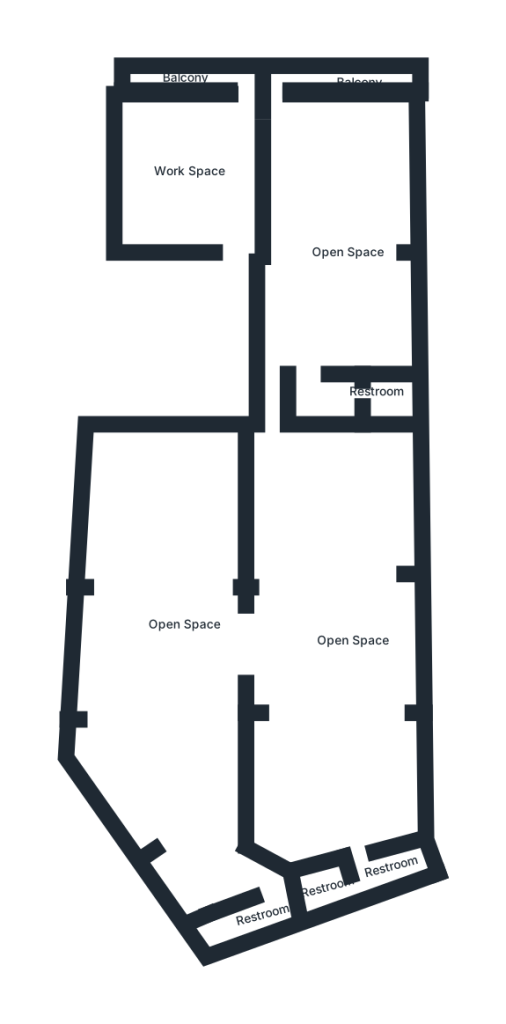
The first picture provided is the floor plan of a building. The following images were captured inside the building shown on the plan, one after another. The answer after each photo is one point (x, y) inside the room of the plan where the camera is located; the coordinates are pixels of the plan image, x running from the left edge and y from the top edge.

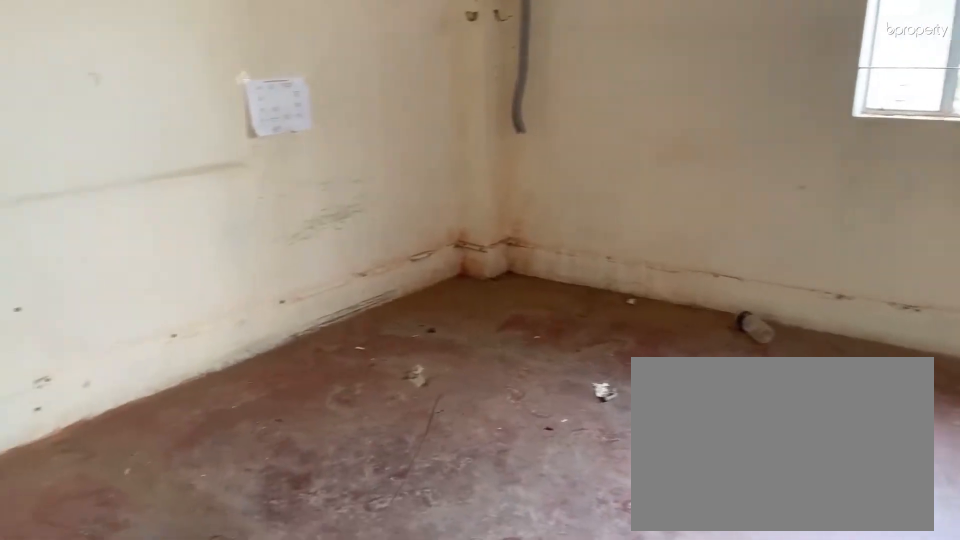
(202, 156)
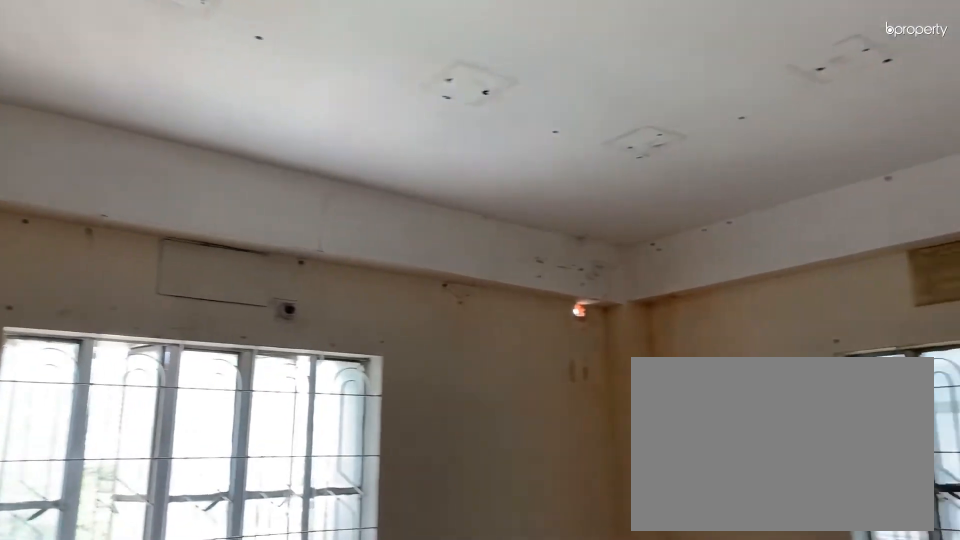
(202, 156)
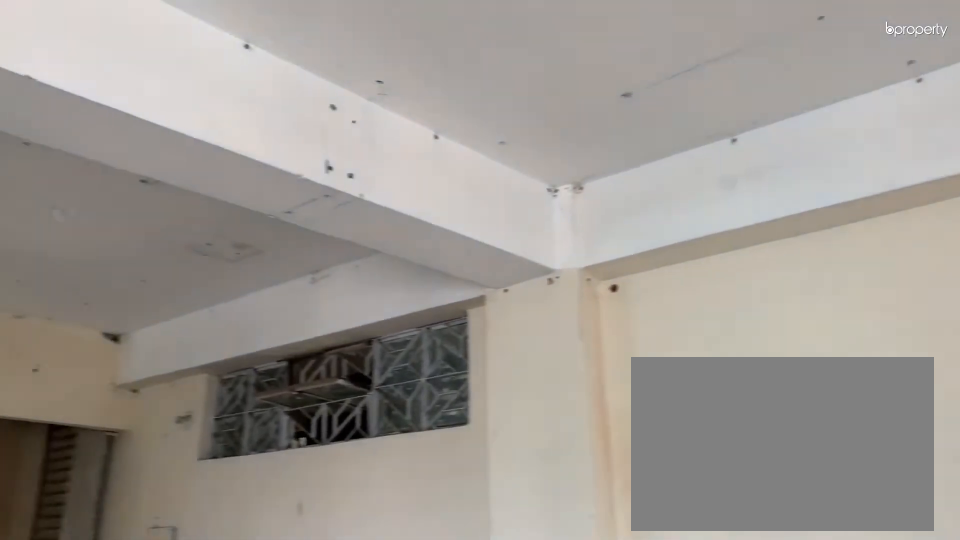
(336, 238)
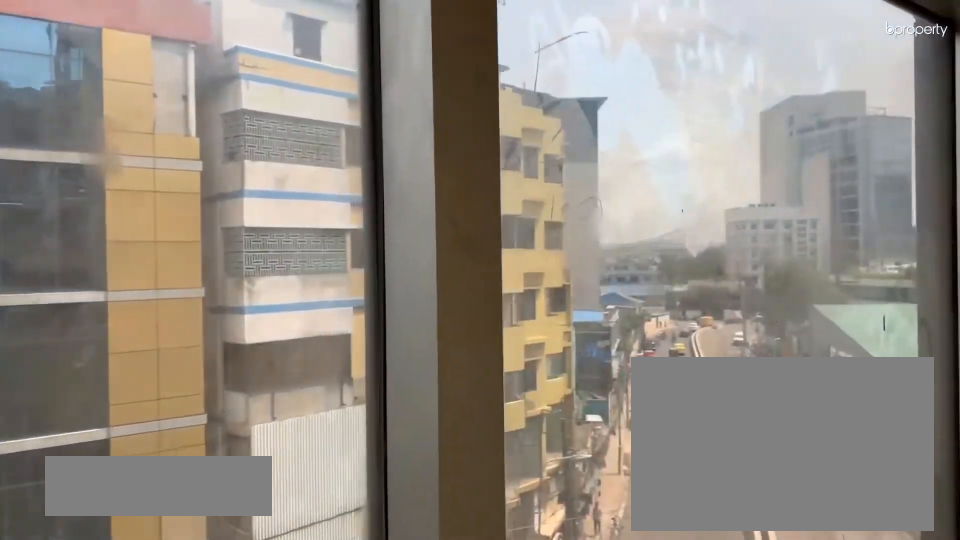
(317, 77)
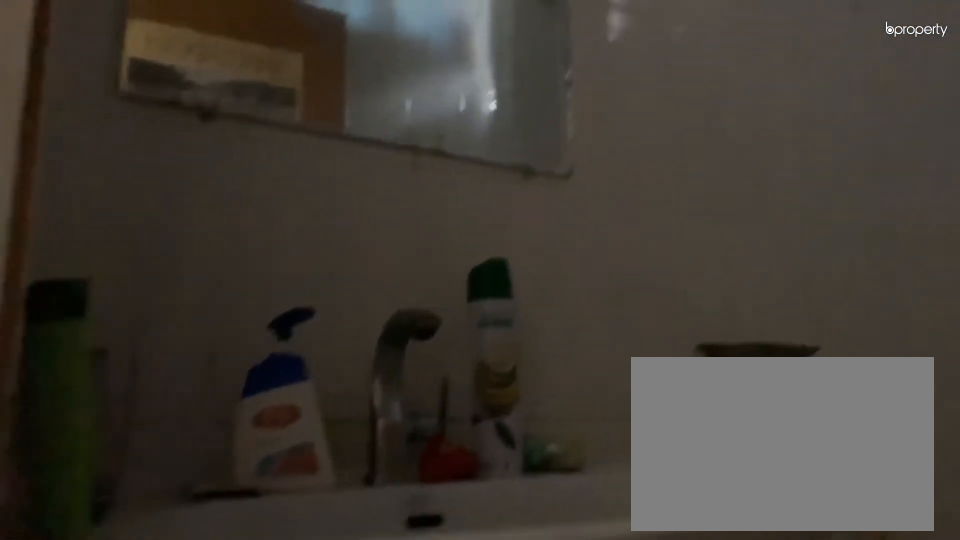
(384, 391)
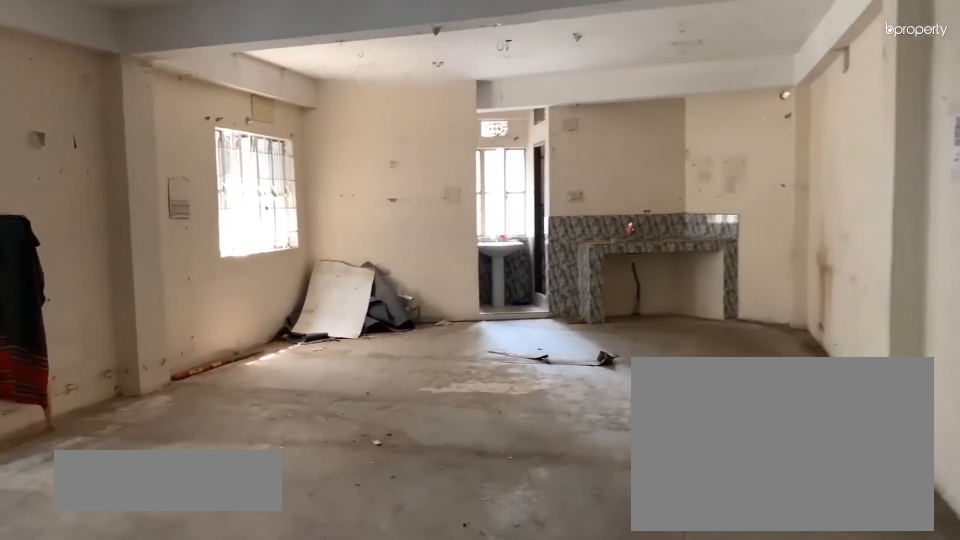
(330, 667)
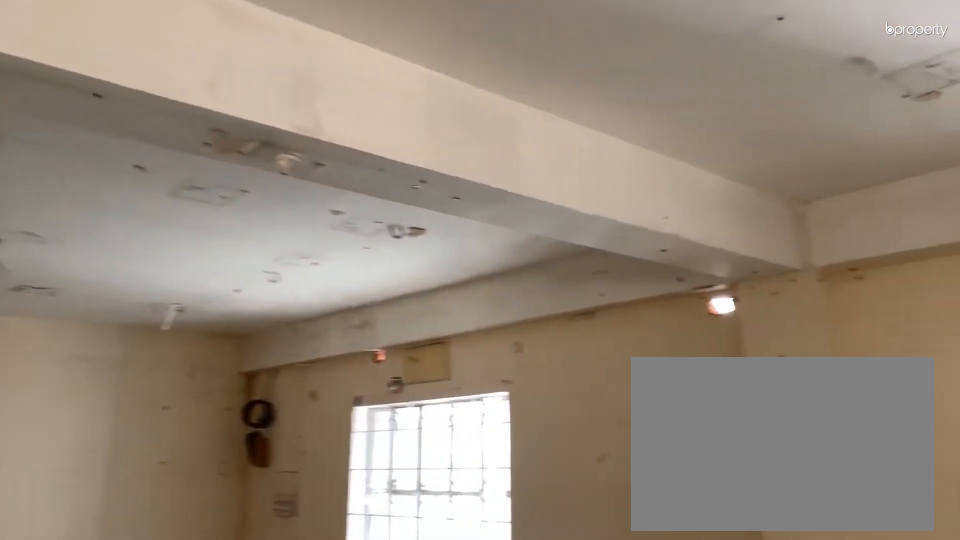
(330, 667)
